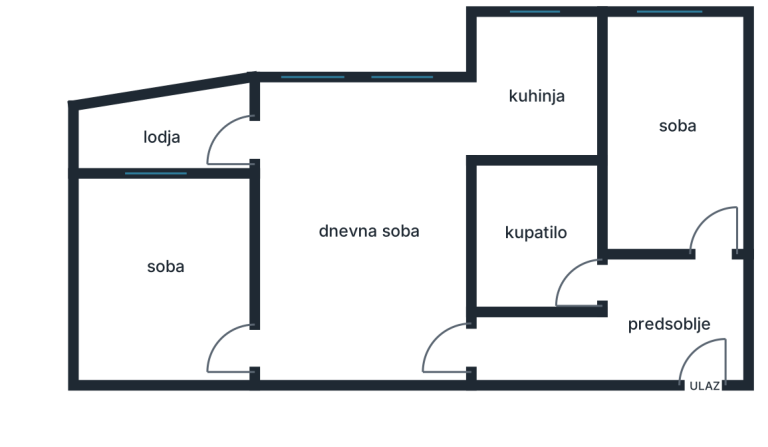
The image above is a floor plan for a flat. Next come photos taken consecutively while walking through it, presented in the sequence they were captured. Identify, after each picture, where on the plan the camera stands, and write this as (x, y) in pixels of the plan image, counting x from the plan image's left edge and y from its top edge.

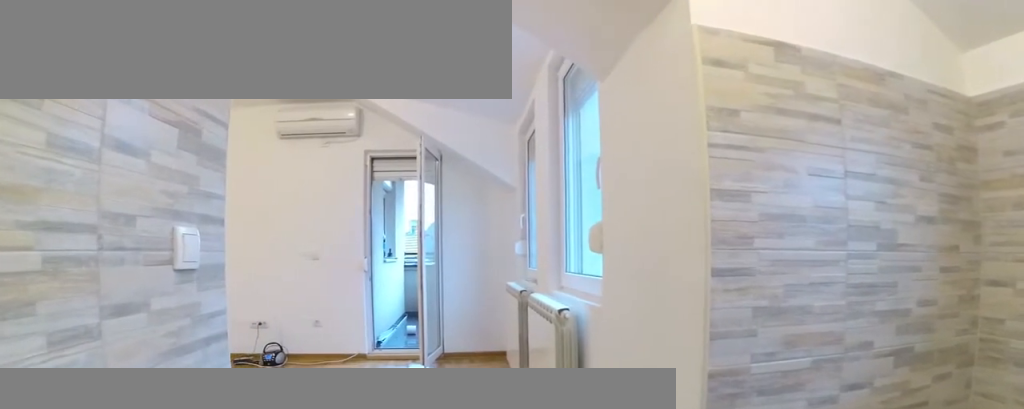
(565, 119)
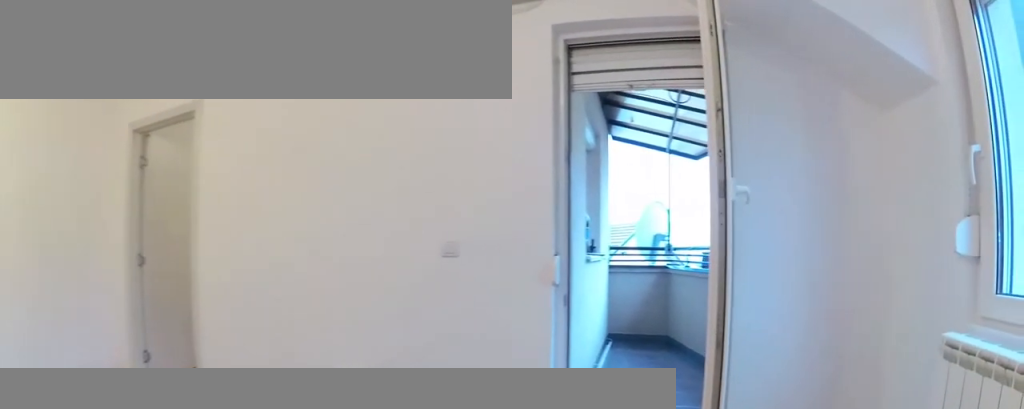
(405, 128)
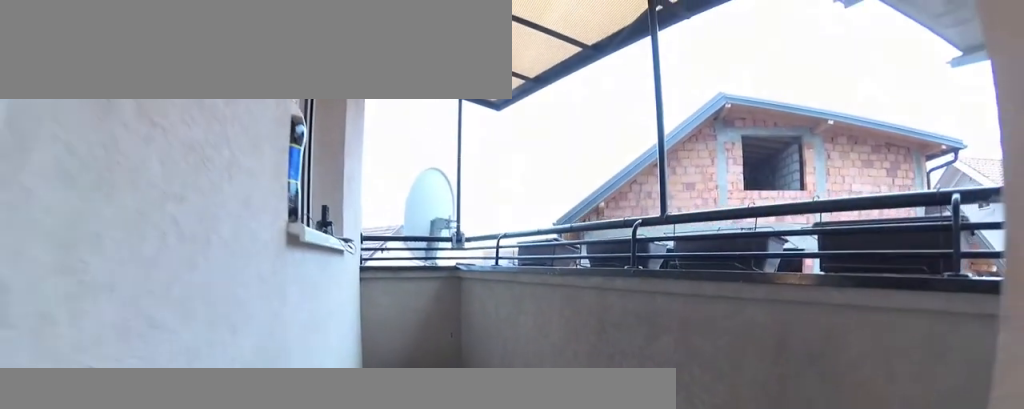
(268, 128)
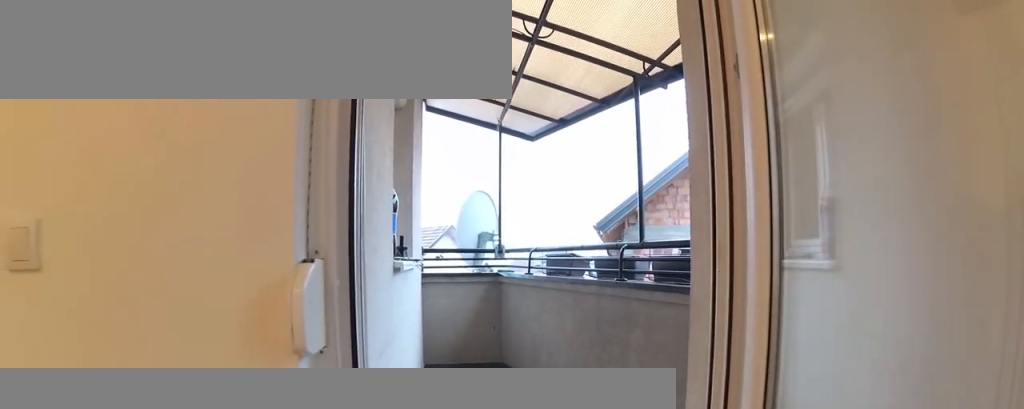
(292, 128)
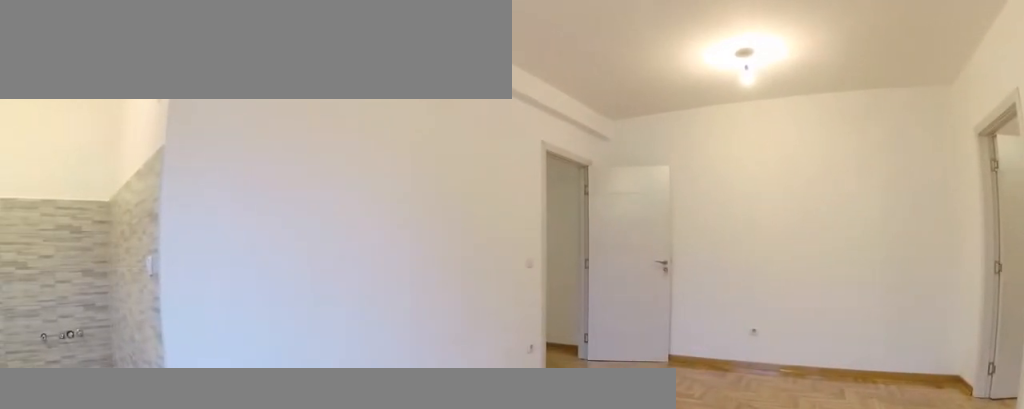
(282, 110)
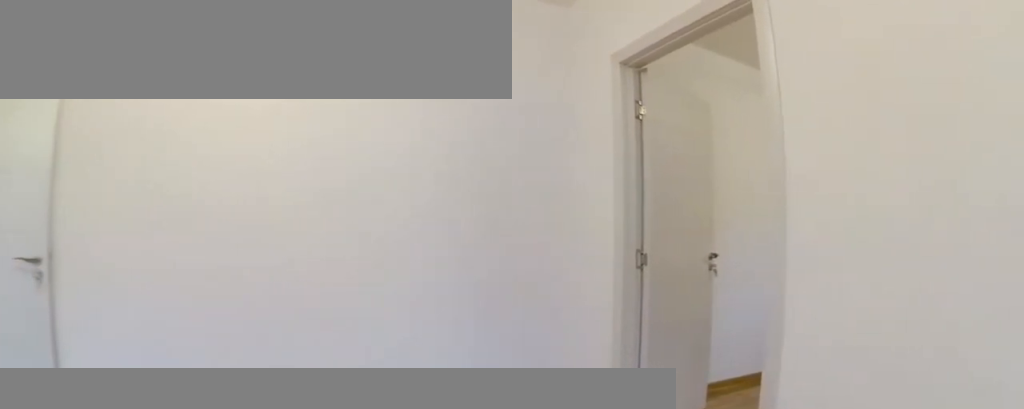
(292, 227)
